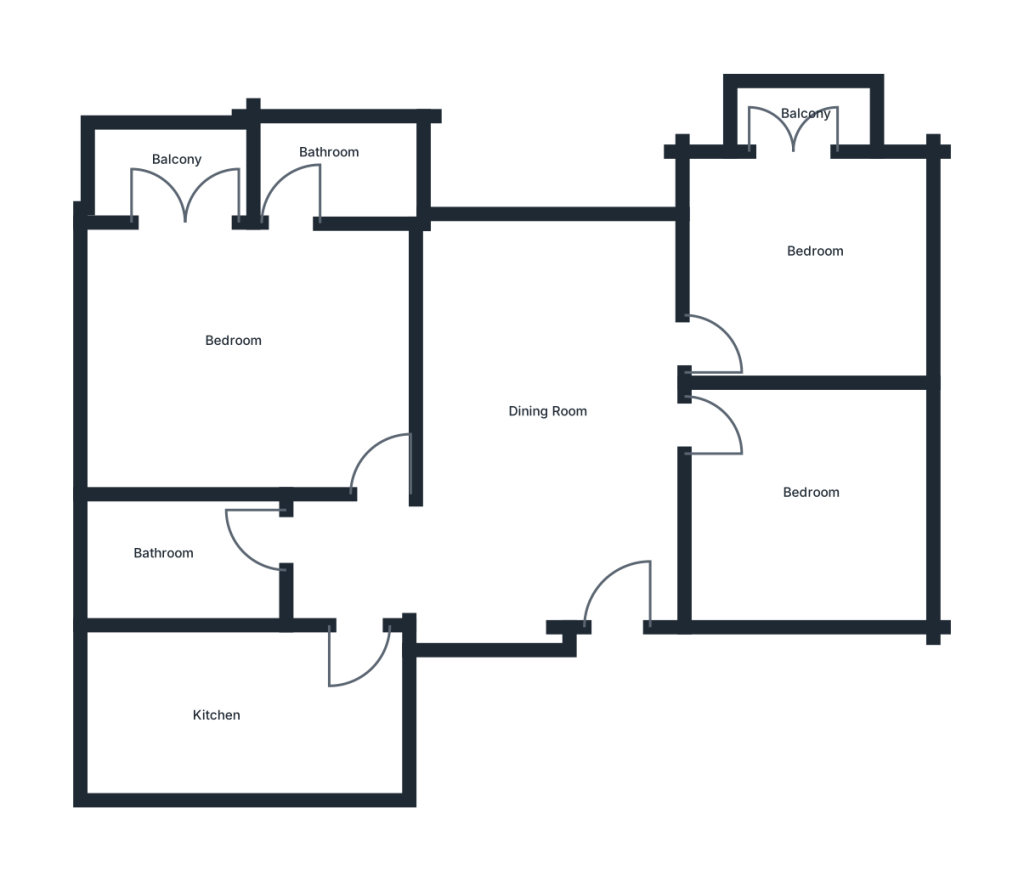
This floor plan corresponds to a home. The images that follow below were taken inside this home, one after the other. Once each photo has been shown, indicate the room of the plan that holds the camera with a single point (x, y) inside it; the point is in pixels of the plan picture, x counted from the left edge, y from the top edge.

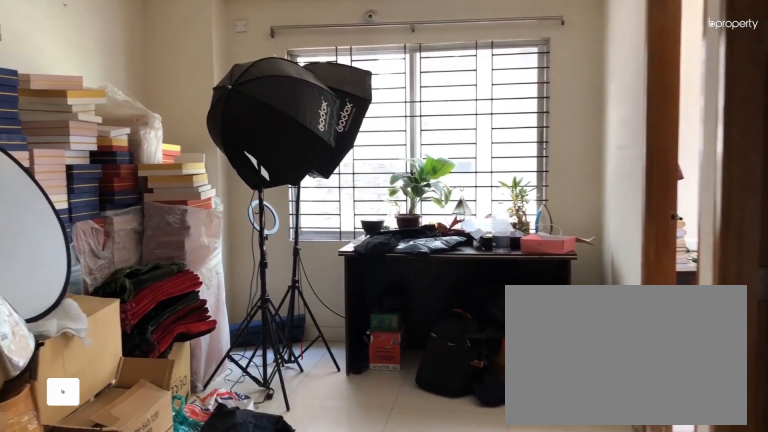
(561, 474)
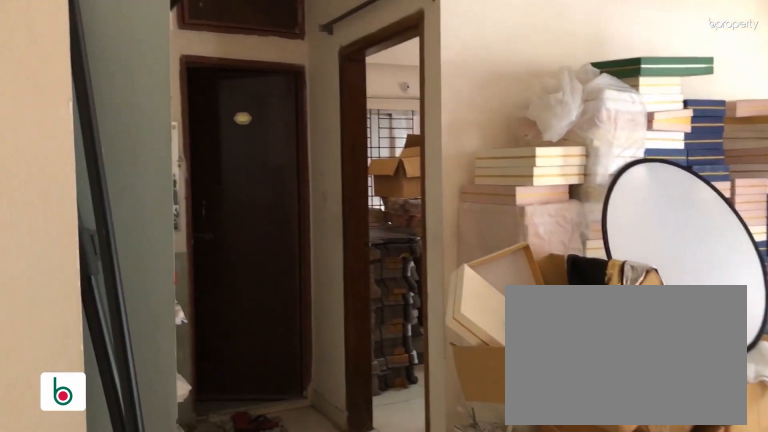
(558, 455)
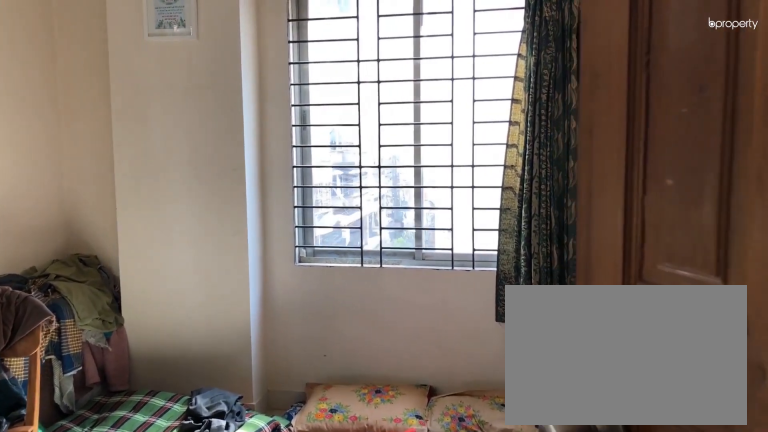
(789, 329)
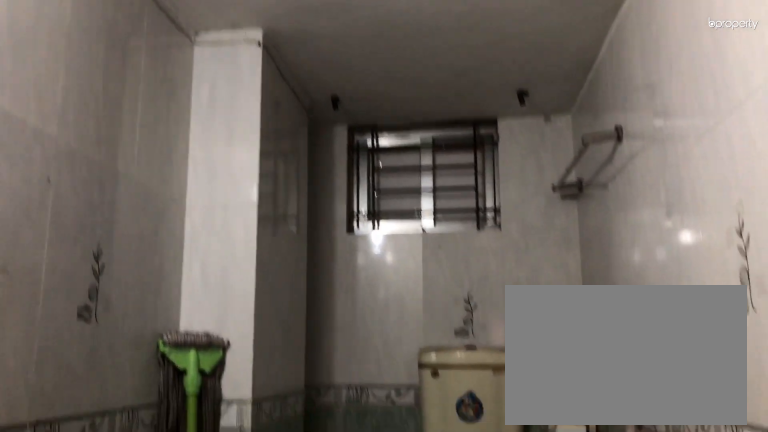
(202, 542)
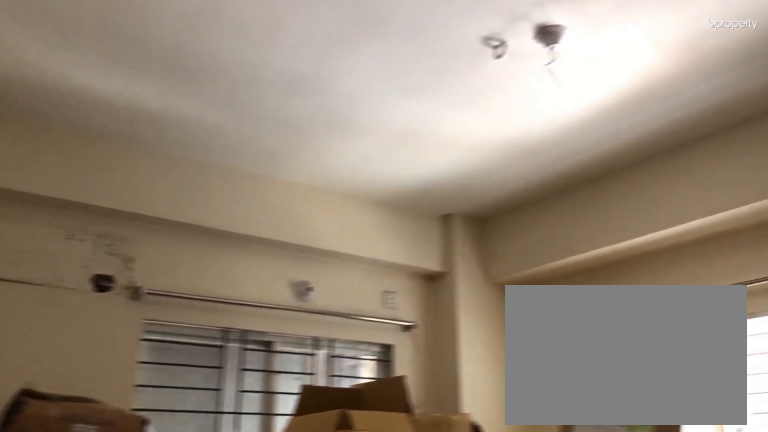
(274, 346)
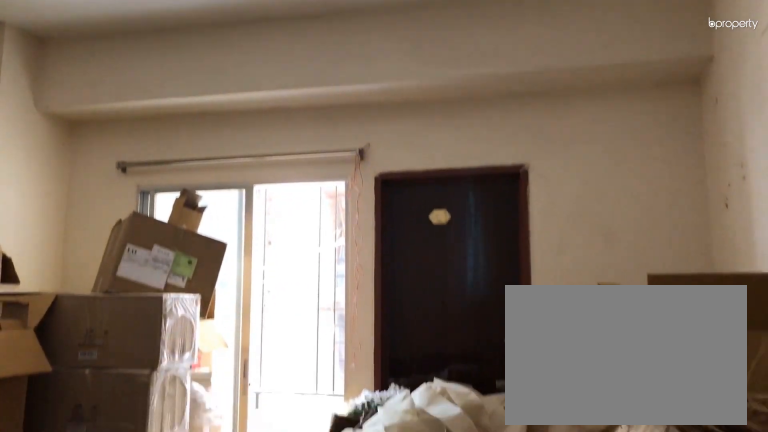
(274, 346)
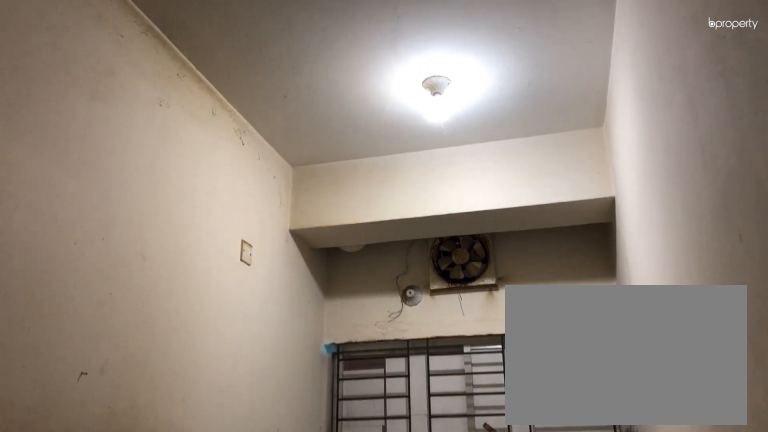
(219, 710)
